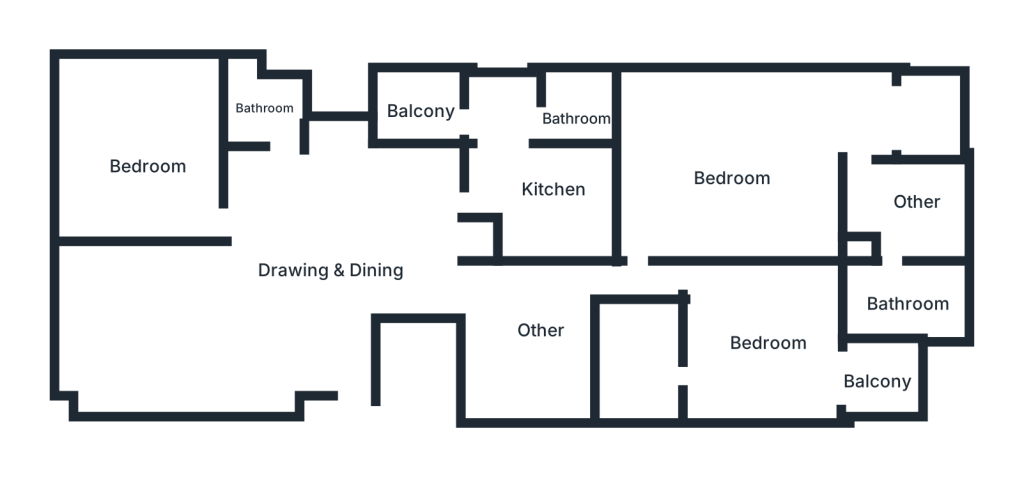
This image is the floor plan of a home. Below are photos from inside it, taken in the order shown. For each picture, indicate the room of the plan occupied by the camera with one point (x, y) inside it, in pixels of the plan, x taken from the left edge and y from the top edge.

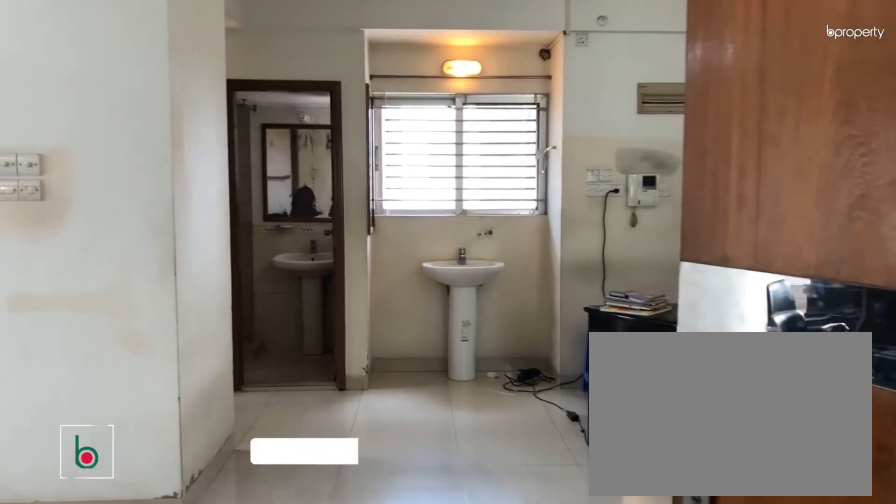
(340, 290)
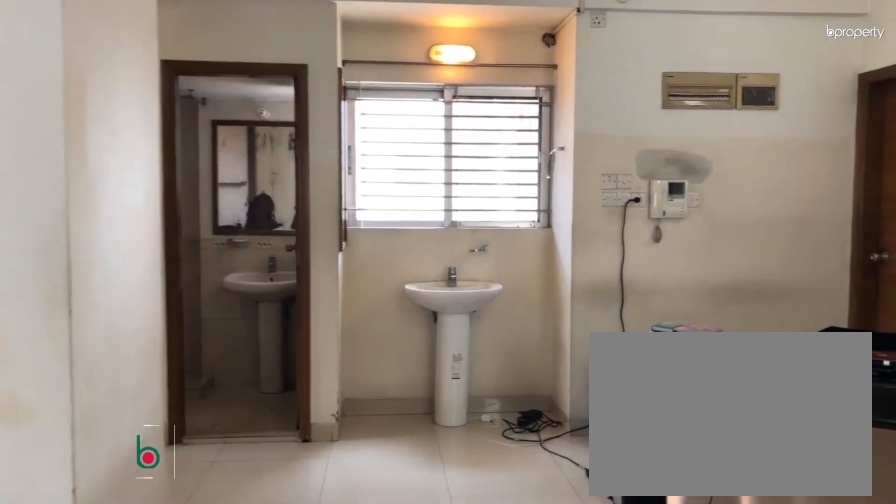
(340, 290)
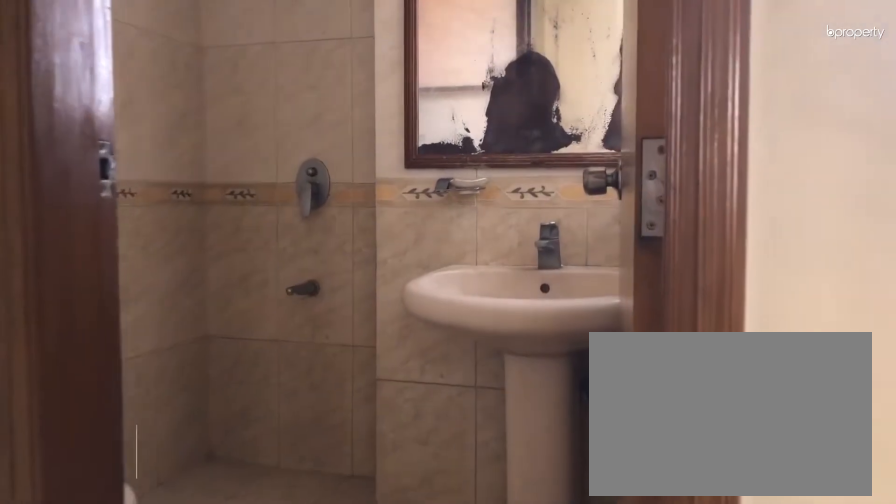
(259, 114)
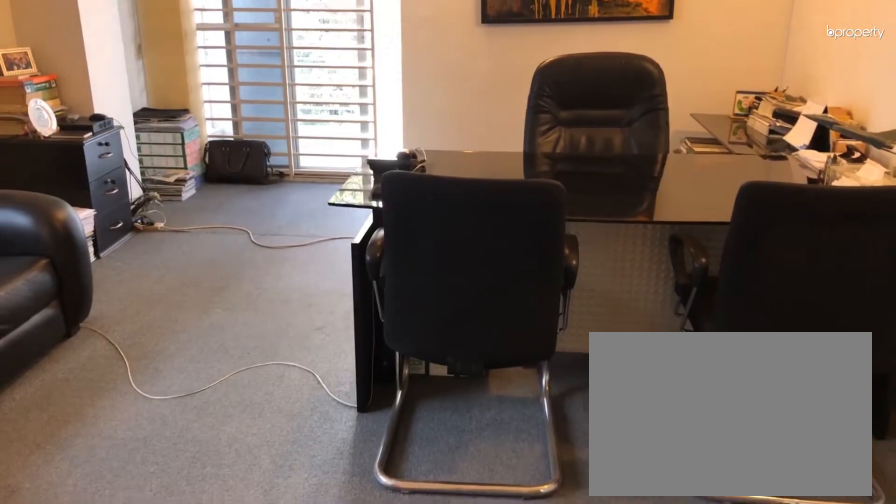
(733, 178)
